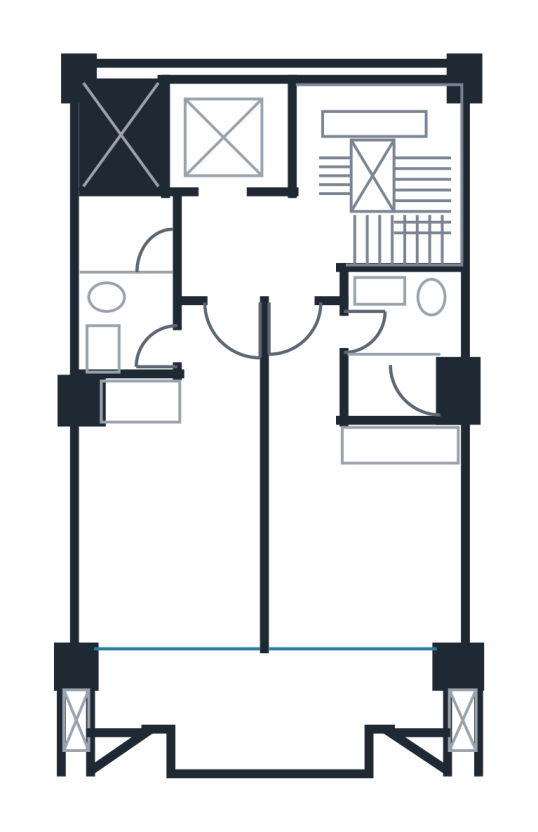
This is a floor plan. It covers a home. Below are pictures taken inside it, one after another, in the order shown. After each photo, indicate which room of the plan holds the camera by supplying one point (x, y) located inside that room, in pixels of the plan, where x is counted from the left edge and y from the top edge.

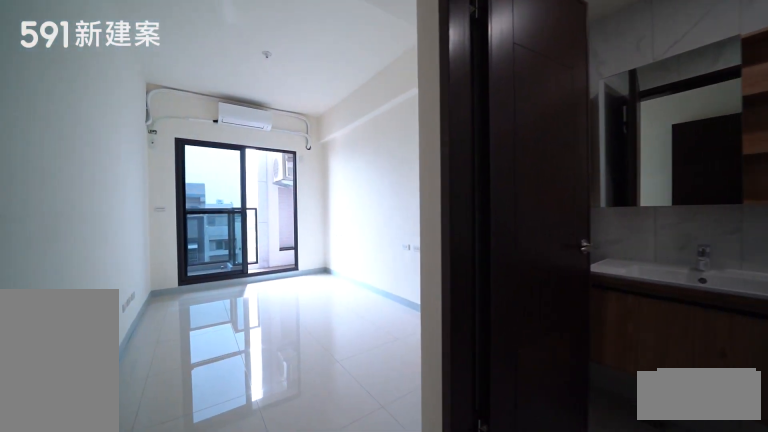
(174, 494)
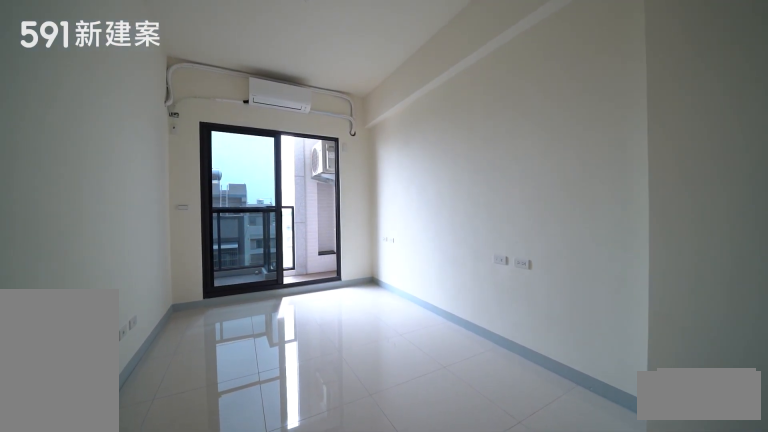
(174, 494)
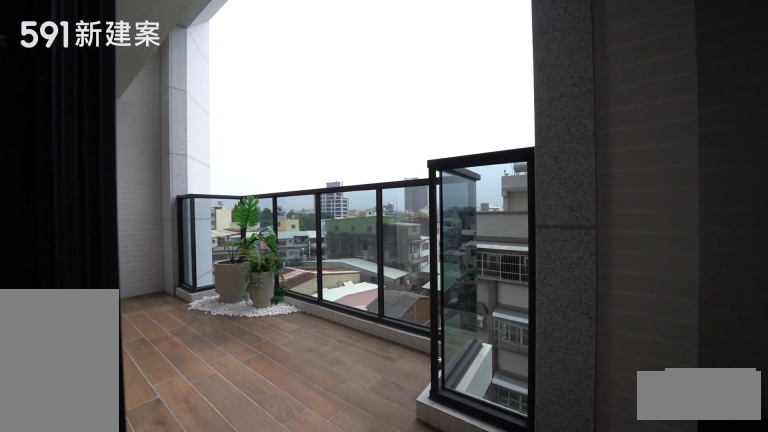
(269, 702)
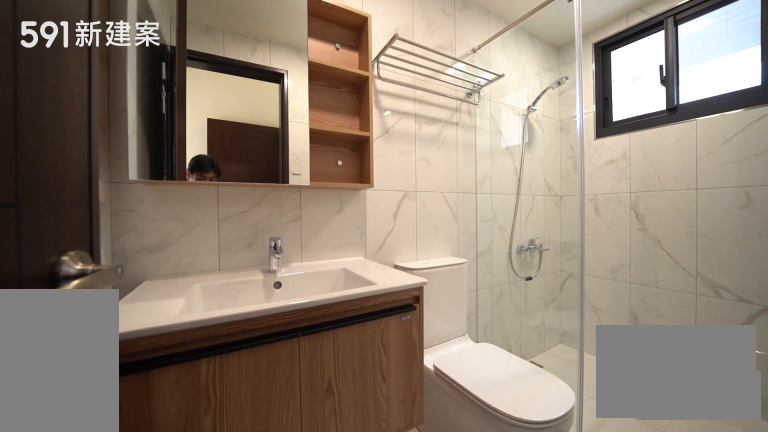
(128, 282)
